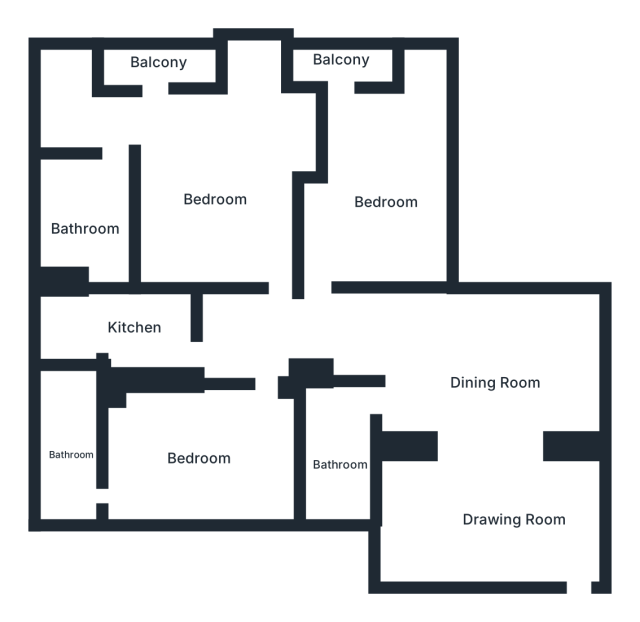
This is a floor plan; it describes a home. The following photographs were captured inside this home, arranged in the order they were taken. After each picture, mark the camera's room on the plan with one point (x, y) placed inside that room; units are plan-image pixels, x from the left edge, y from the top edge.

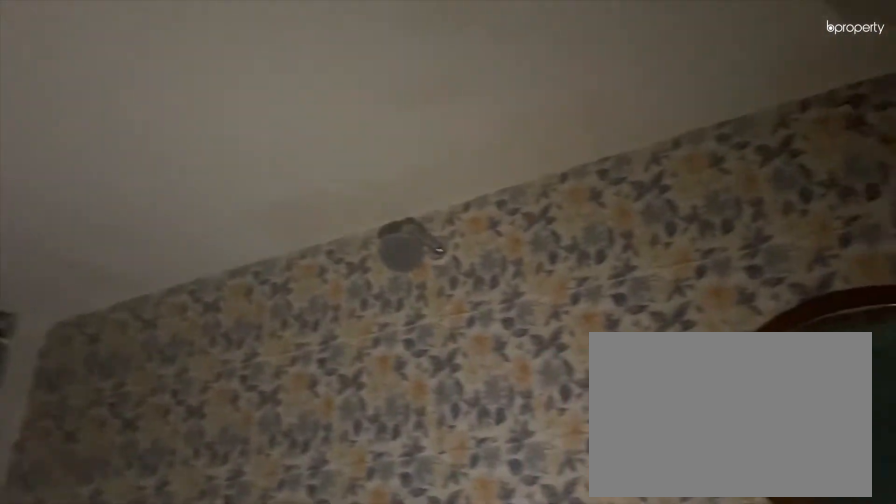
(342, 461)
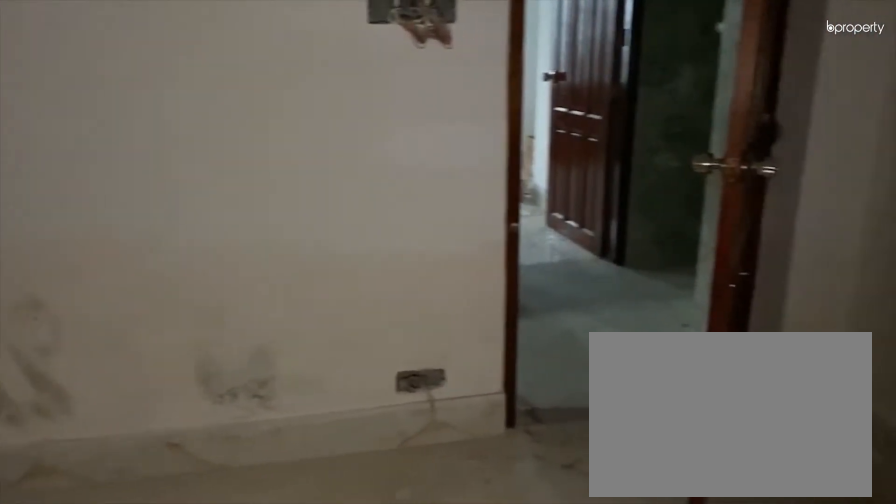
(201, 461)
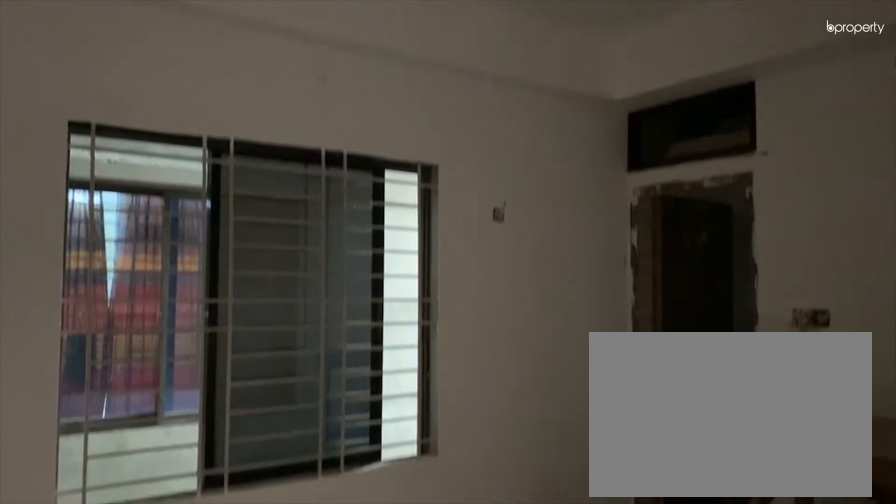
(201, 461)
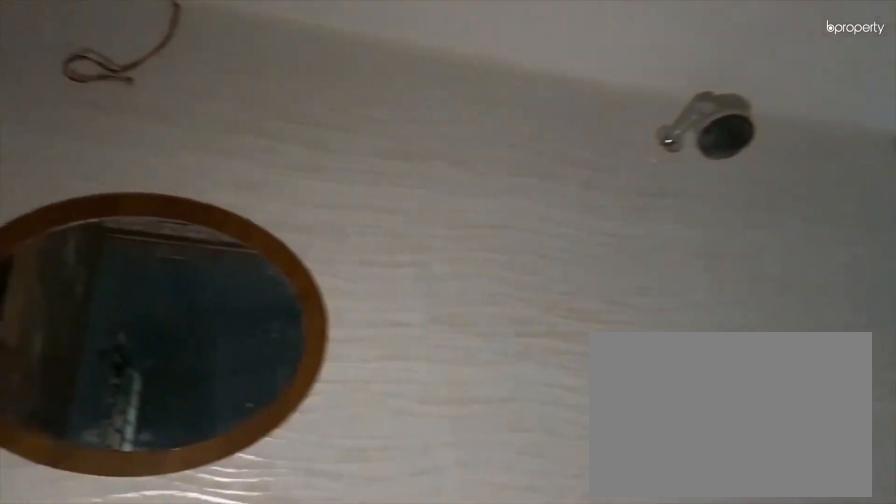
(73, 458)
